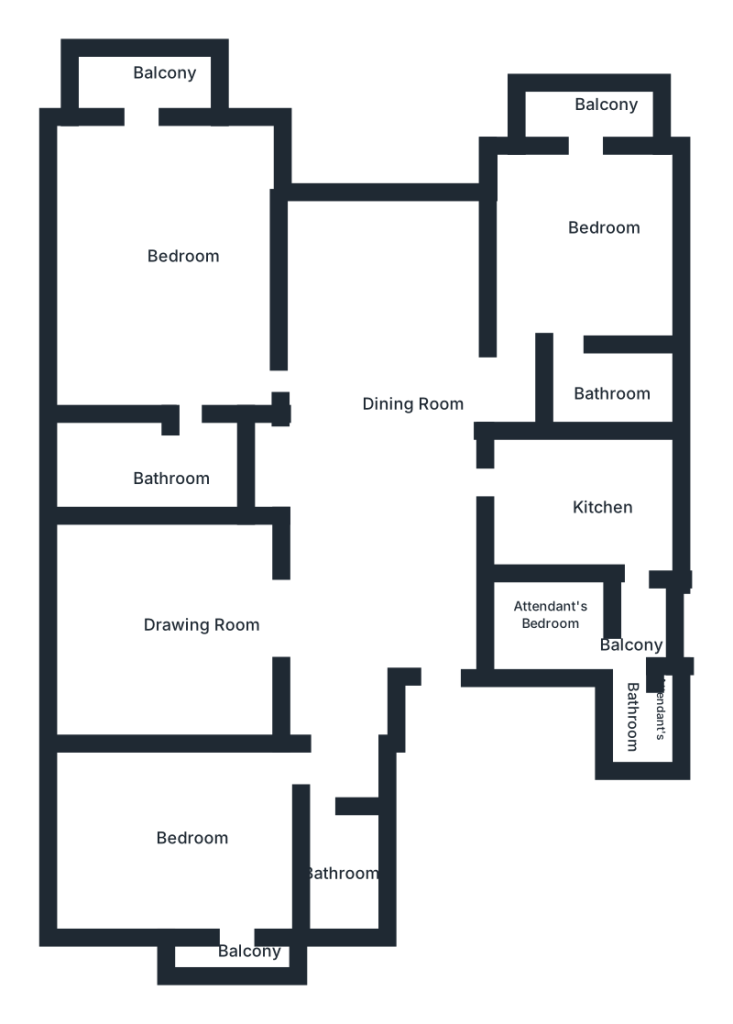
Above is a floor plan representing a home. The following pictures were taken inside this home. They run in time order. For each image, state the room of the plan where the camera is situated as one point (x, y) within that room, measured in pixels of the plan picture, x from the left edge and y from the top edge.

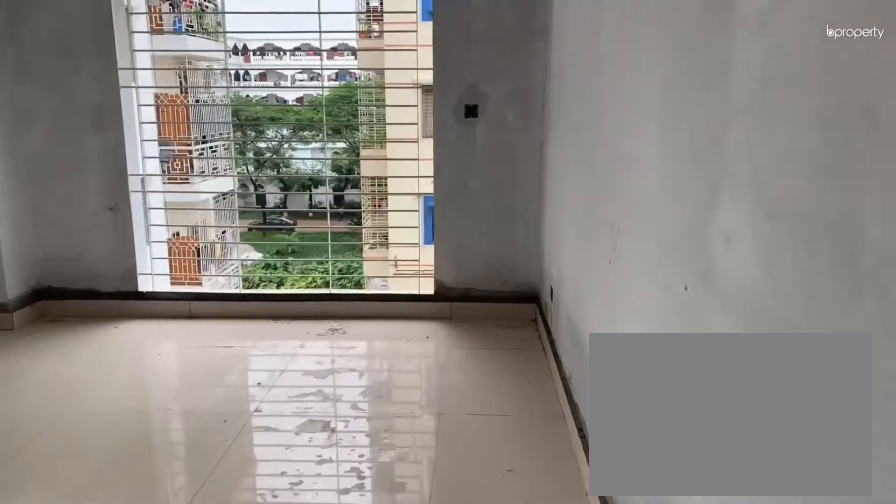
(203, 825)
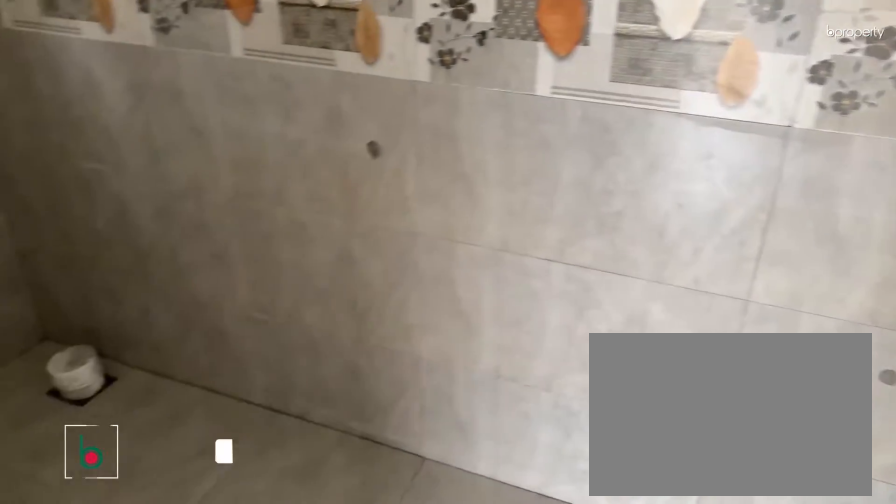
(602, 389)
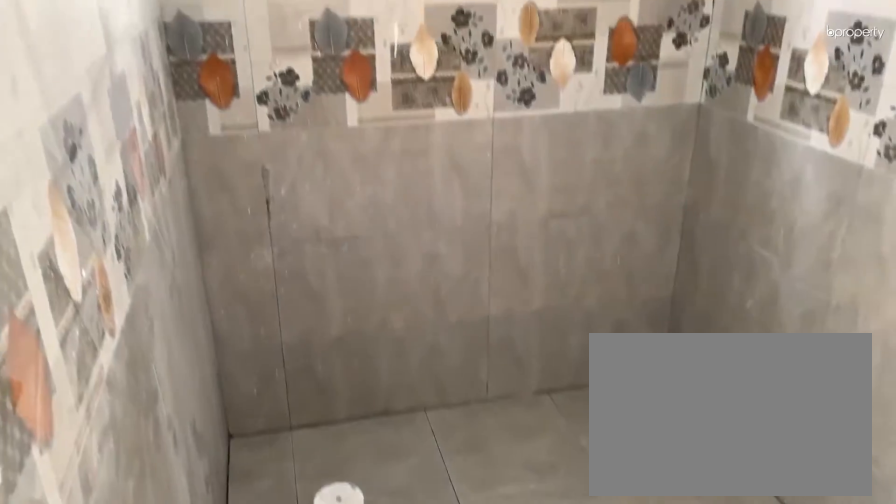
(602, 389)
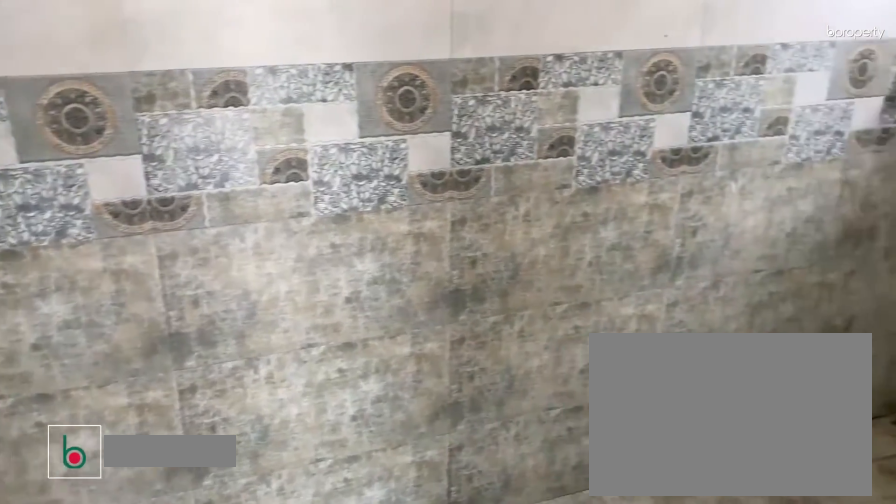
(151, 470)
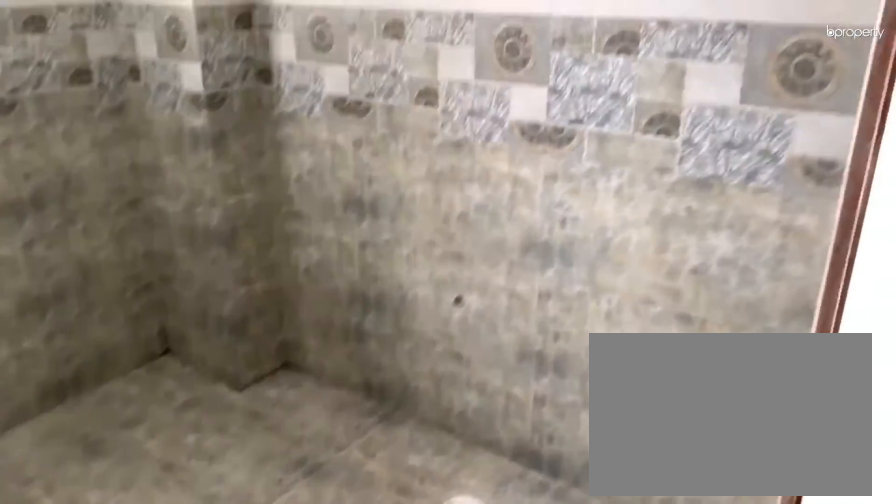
(151, 470)
